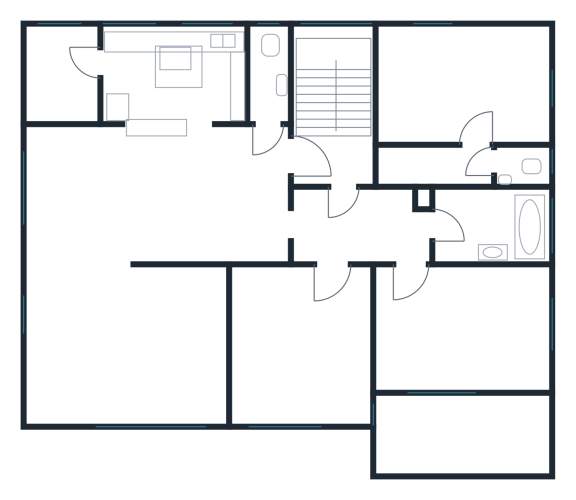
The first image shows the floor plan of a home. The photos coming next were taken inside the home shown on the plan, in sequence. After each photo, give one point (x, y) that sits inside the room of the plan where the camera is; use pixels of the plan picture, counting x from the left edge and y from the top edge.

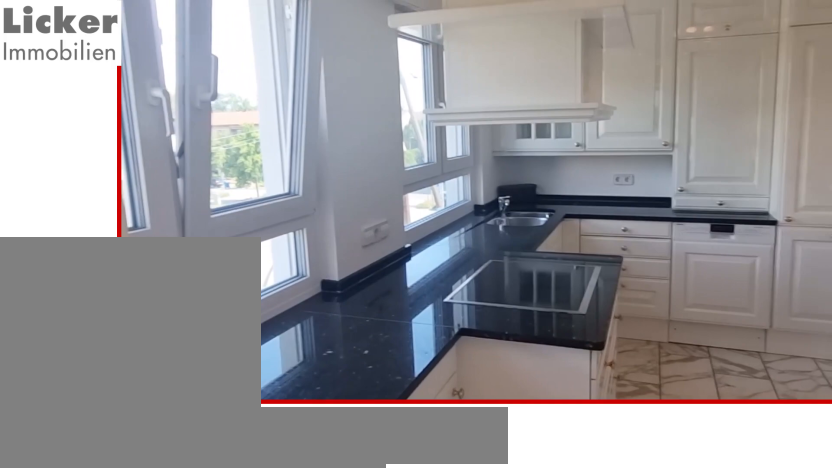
(171, 73)
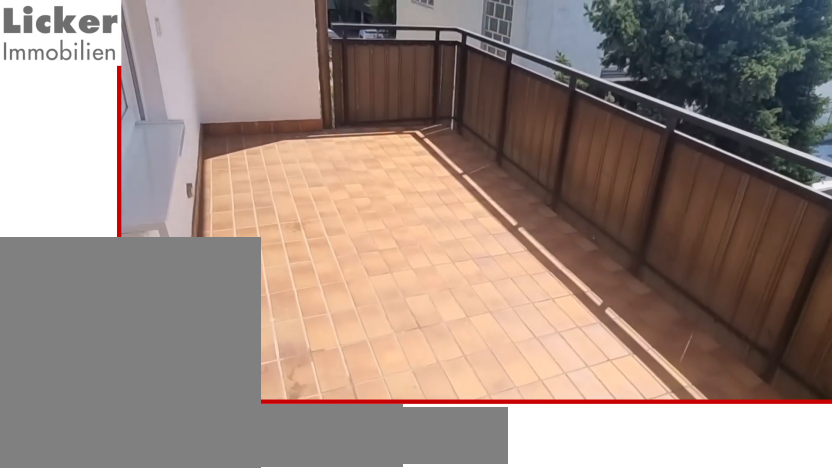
(467, 433)
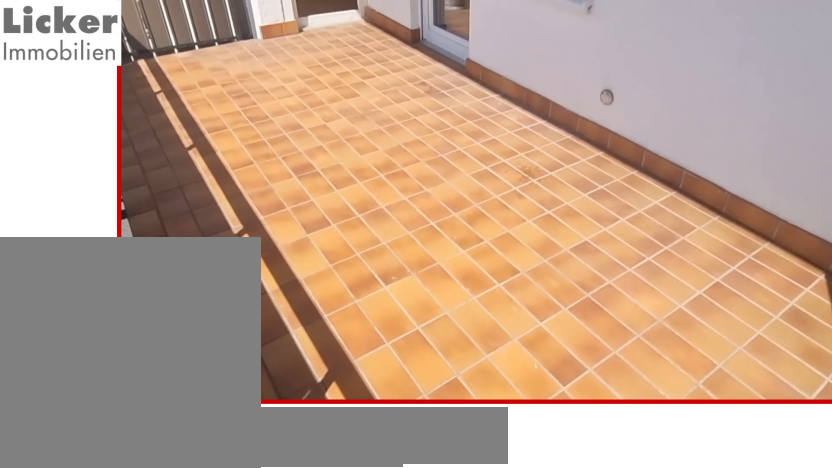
(467, 433)
